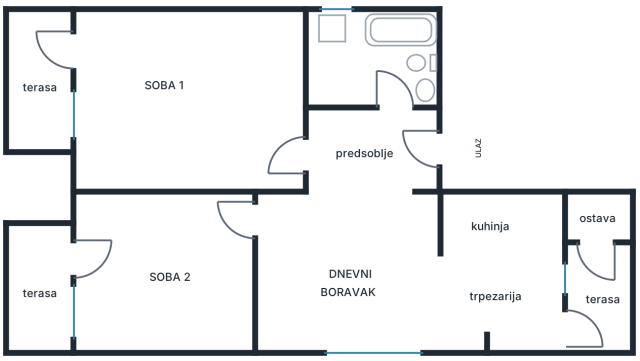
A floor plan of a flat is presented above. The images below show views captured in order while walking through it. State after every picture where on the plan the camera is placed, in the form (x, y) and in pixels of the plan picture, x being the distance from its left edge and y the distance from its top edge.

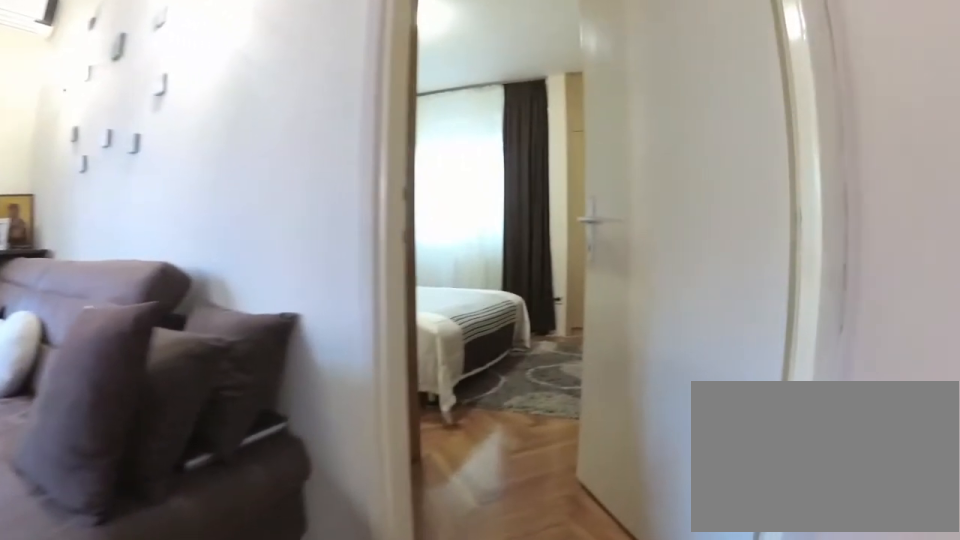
(330, 218)
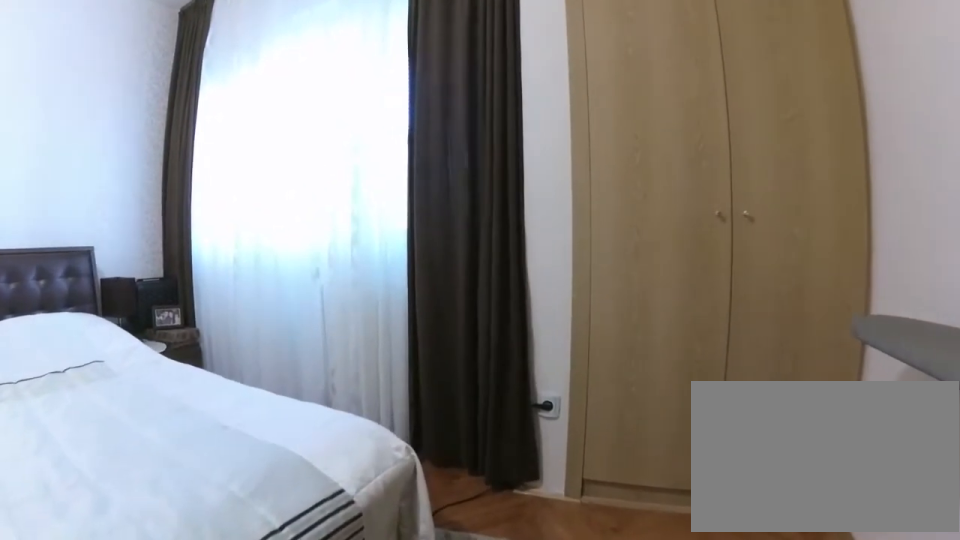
(174, 234)
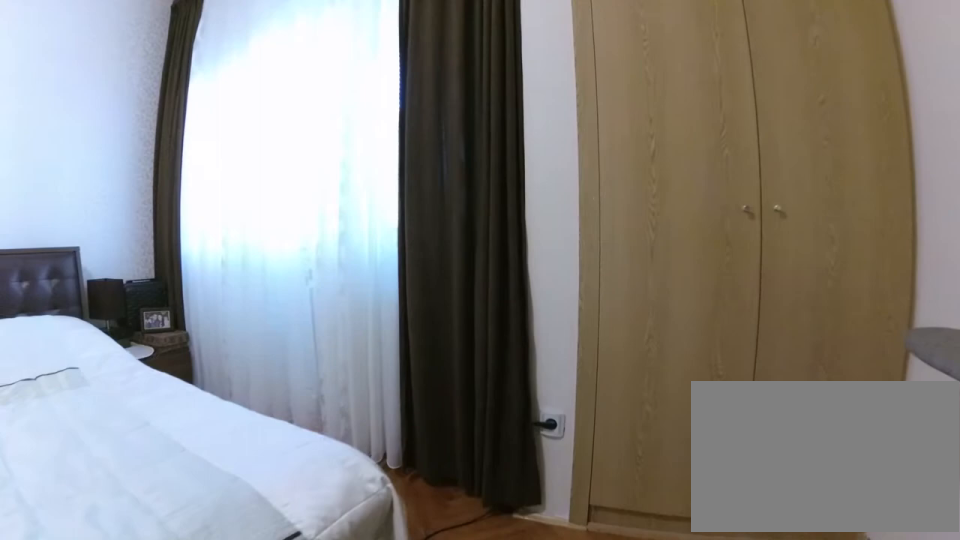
(160, 231)
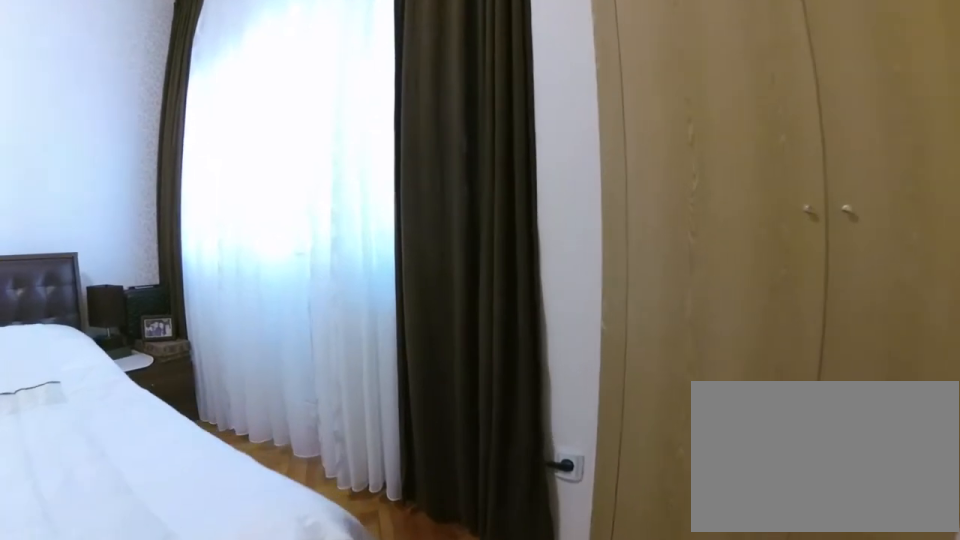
(146, 230)
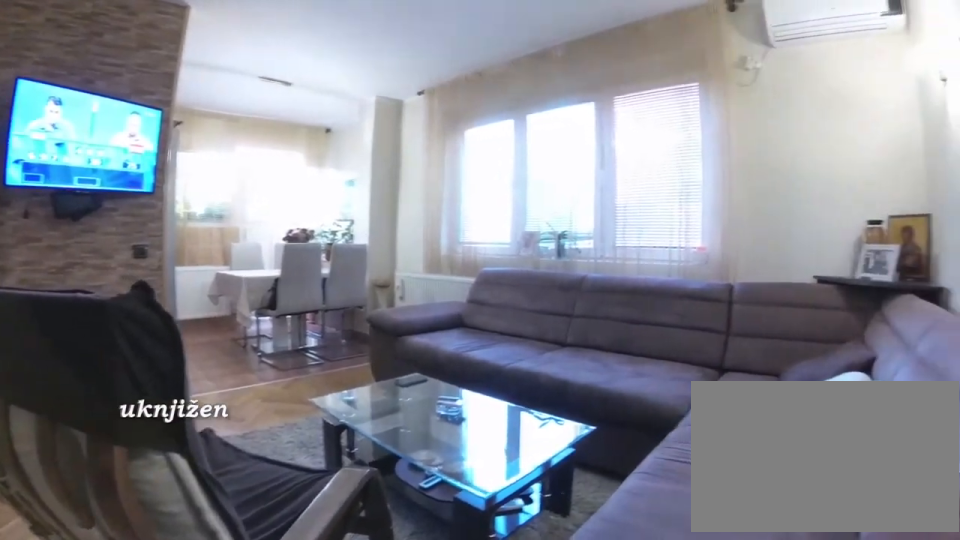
(256, 223)
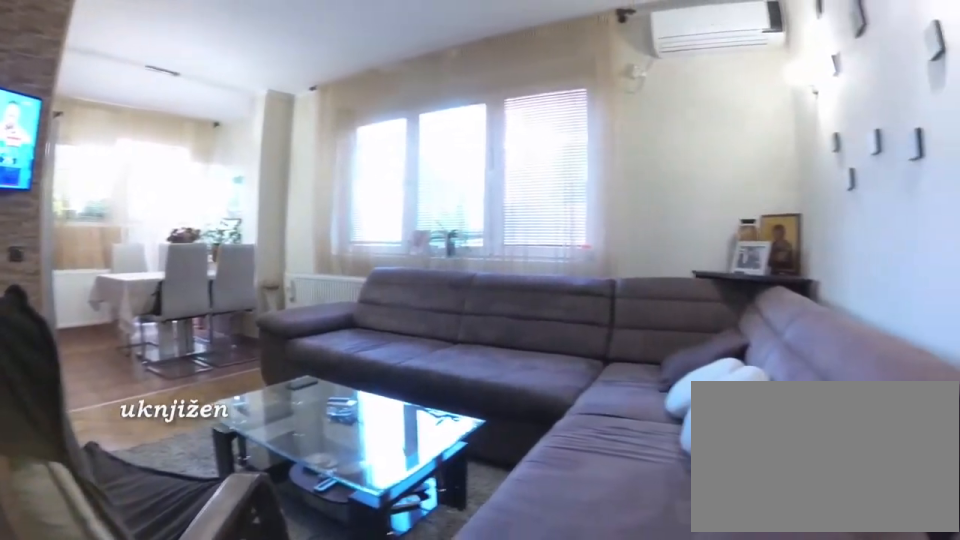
(260, 223)
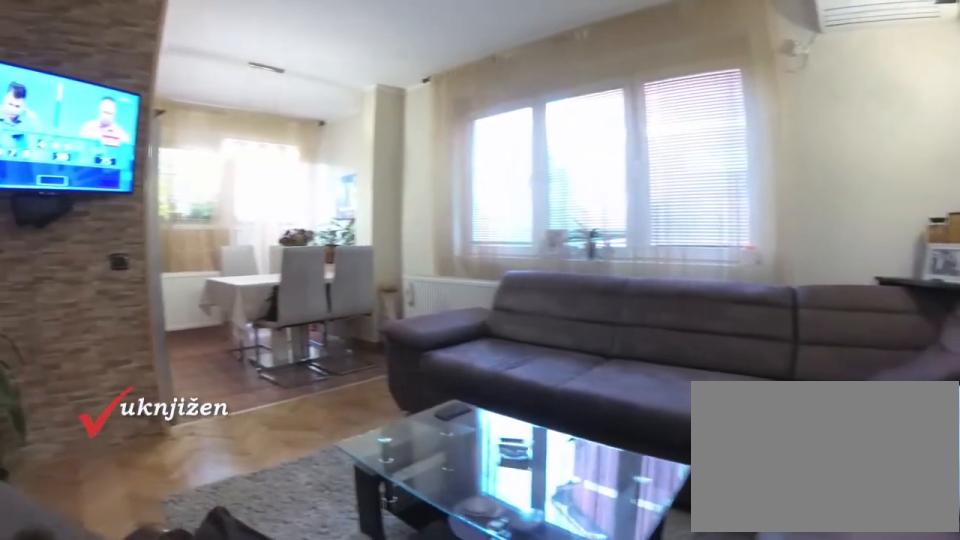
(275, 236)
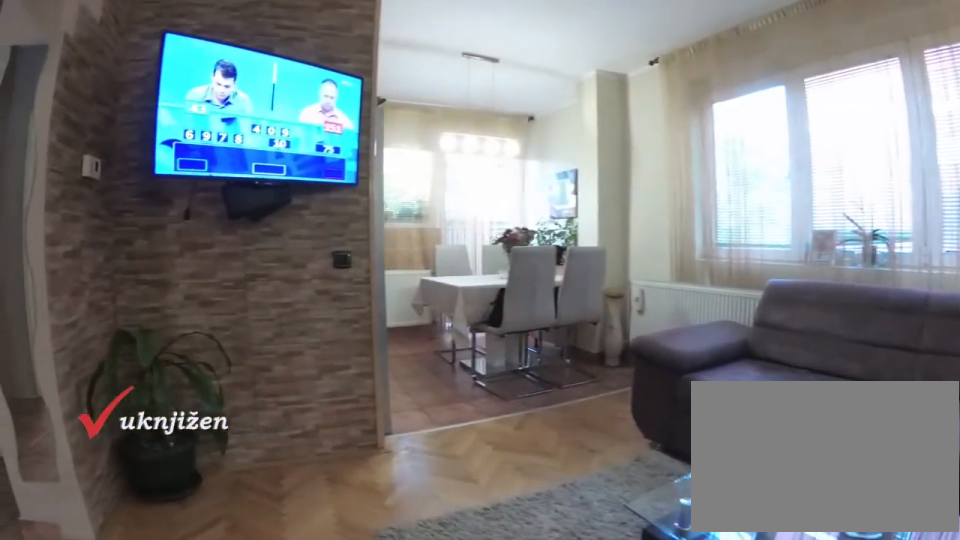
(286, 243)
